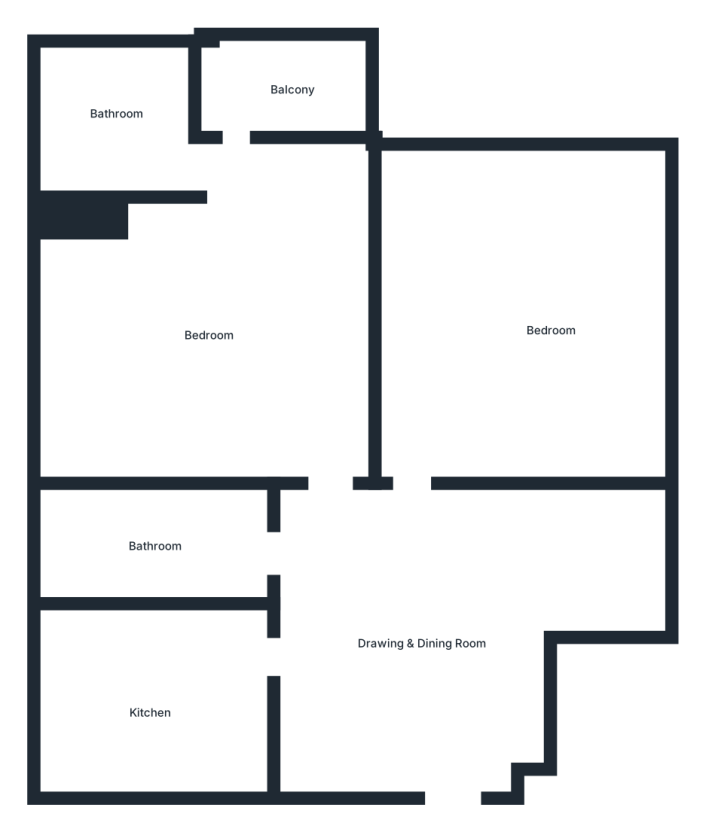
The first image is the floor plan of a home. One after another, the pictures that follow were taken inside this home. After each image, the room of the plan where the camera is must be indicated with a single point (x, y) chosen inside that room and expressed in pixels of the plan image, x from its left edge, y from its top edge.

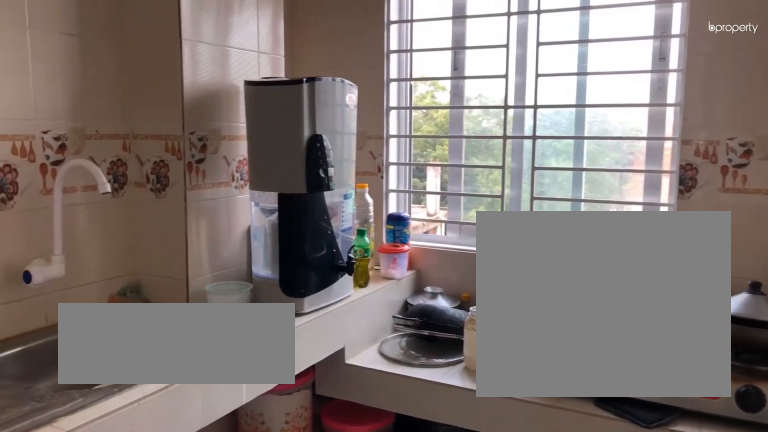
(142, 690)
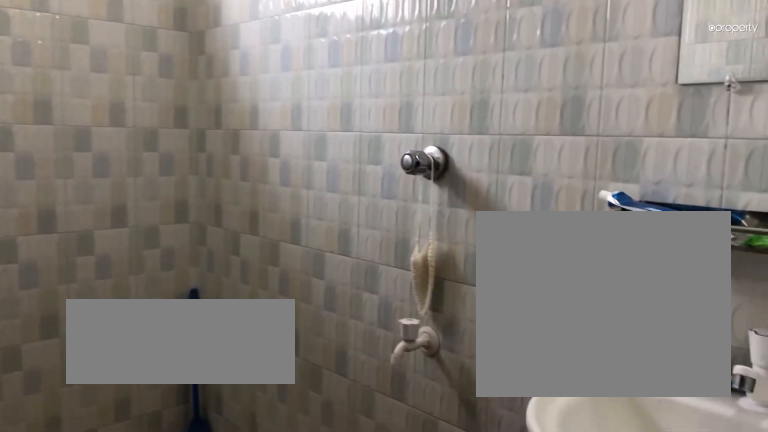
(167, 543)
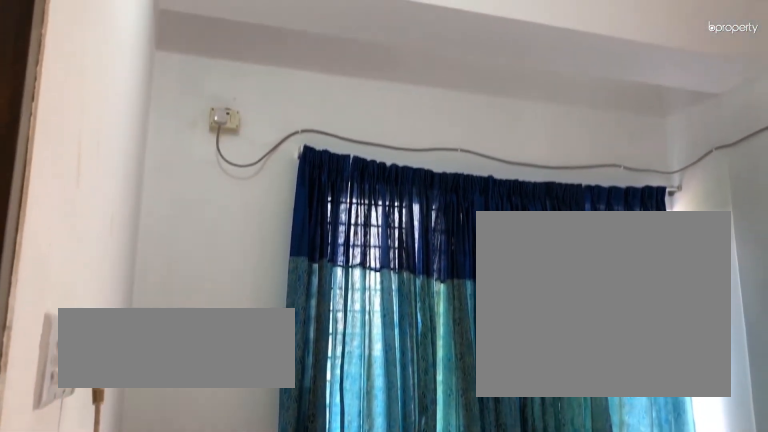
(205, 330)
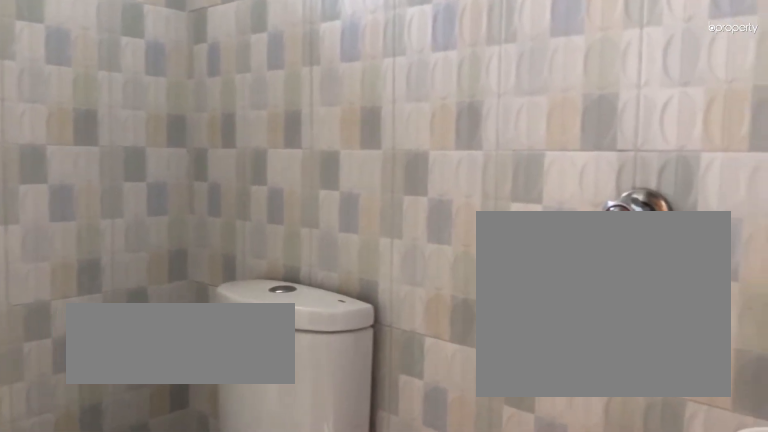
(124, 123)
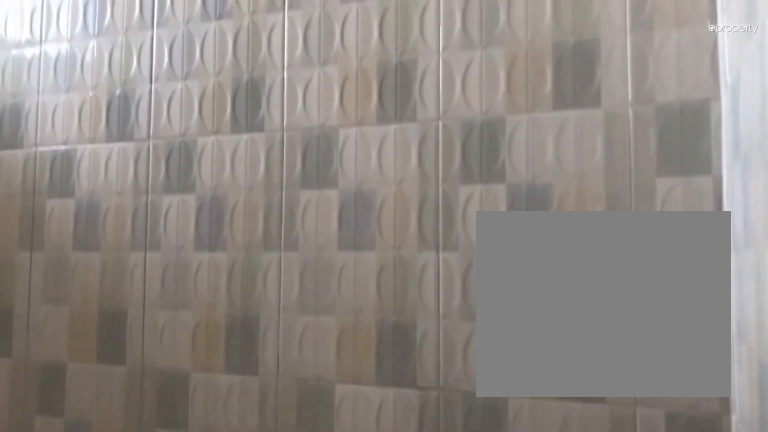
(124, 123)
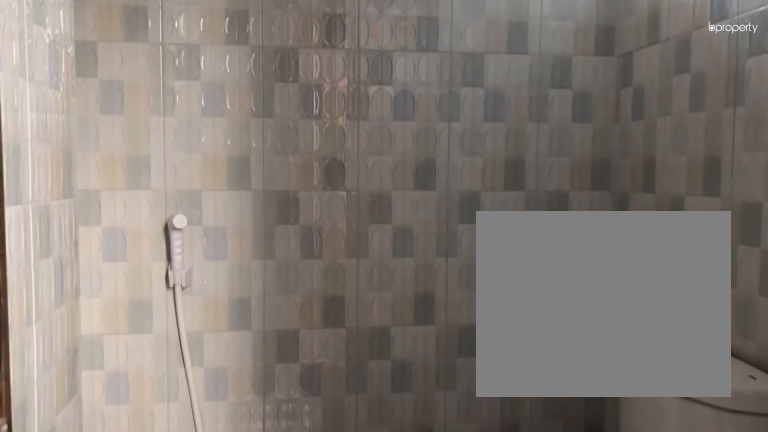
(124, 123)
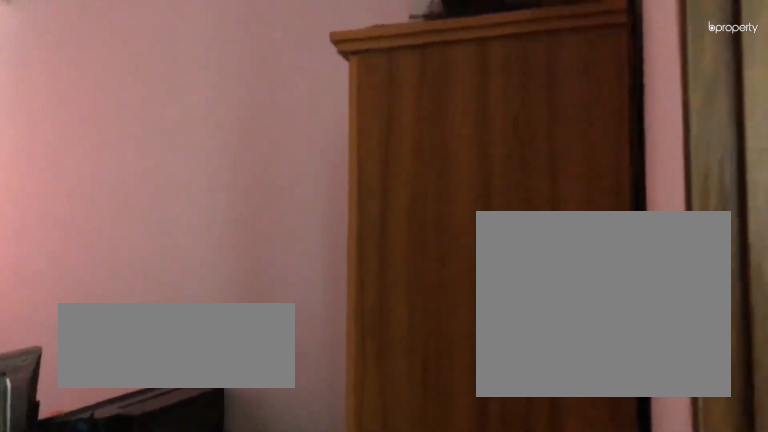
(502, 305)
